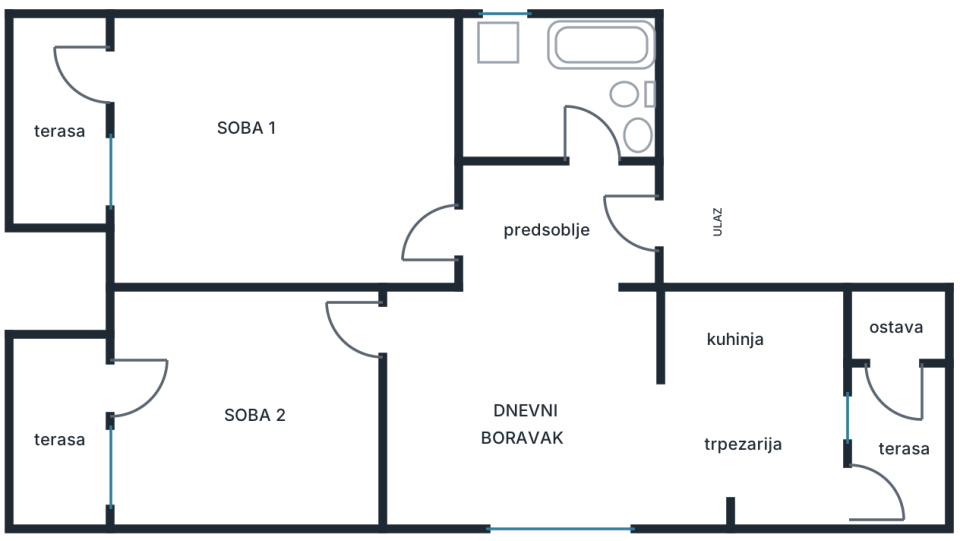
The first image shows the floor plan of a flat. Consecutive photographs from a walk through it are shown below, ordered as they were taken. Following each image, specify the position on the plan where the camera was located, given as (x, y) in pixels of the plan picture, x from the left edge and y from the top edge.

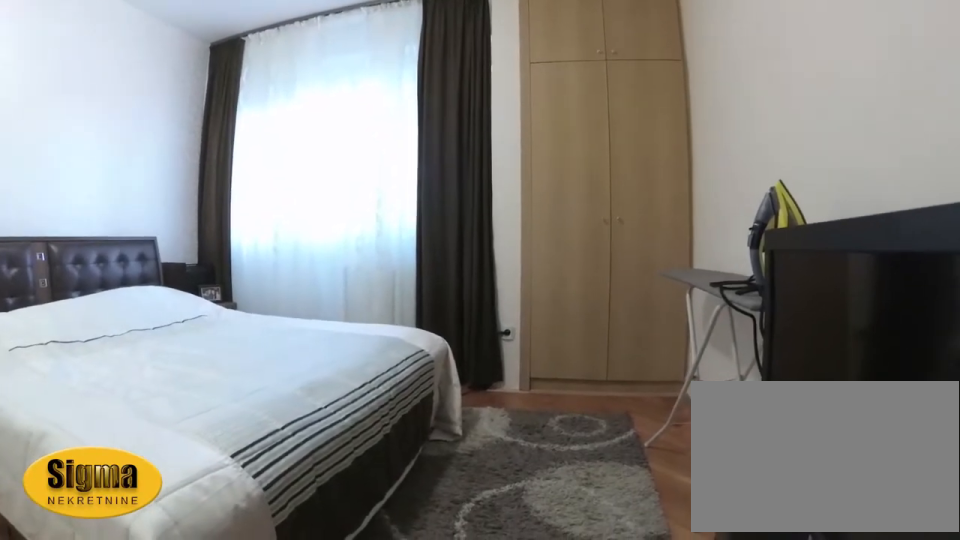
(358, 352)
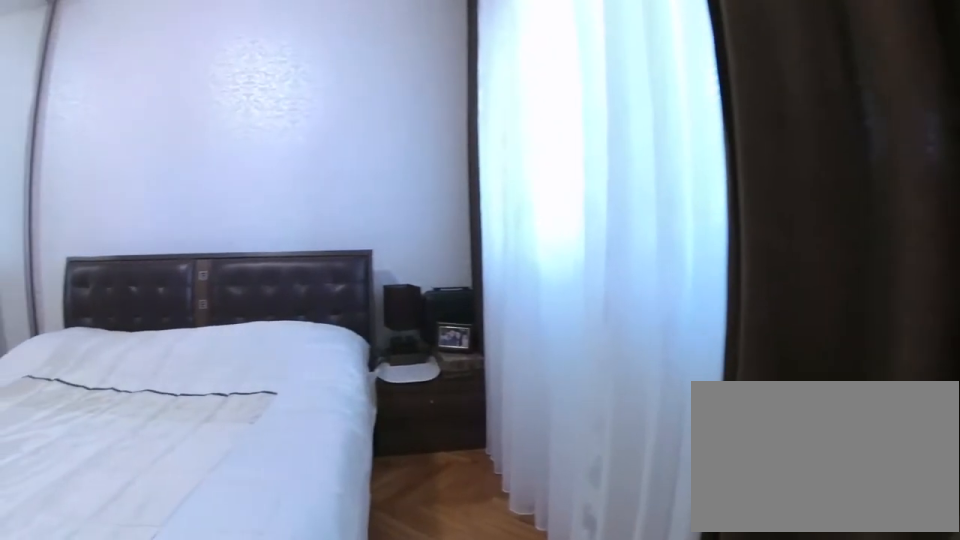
(165, 371)
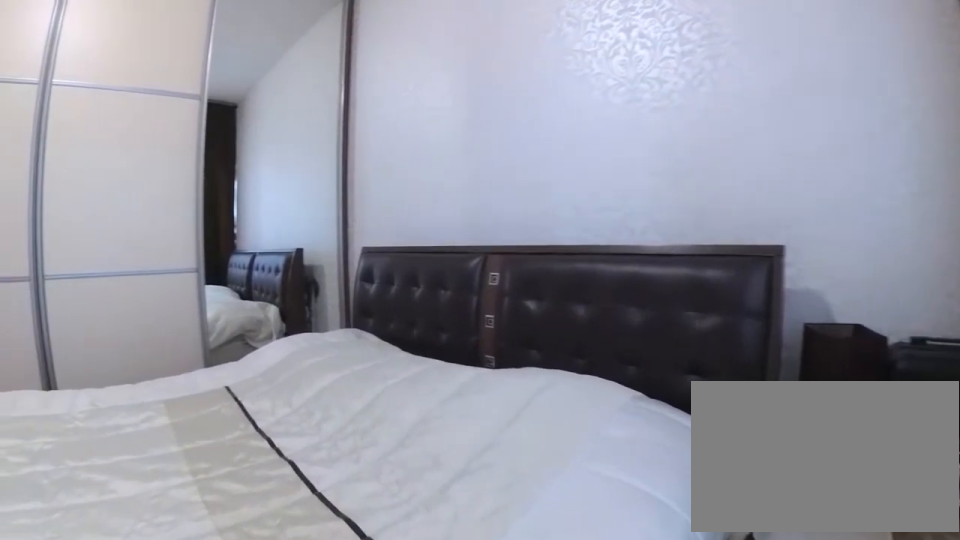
(145, 423)
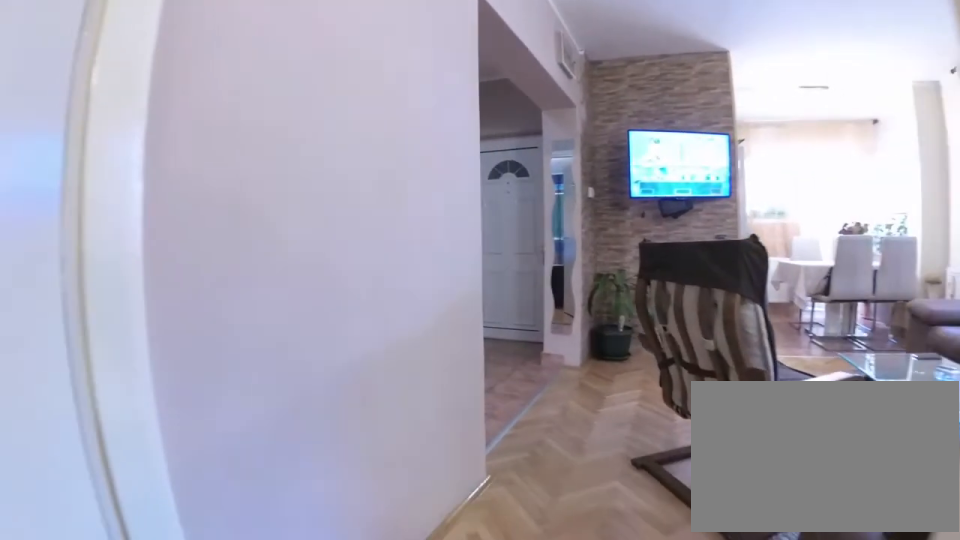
(328, 343)
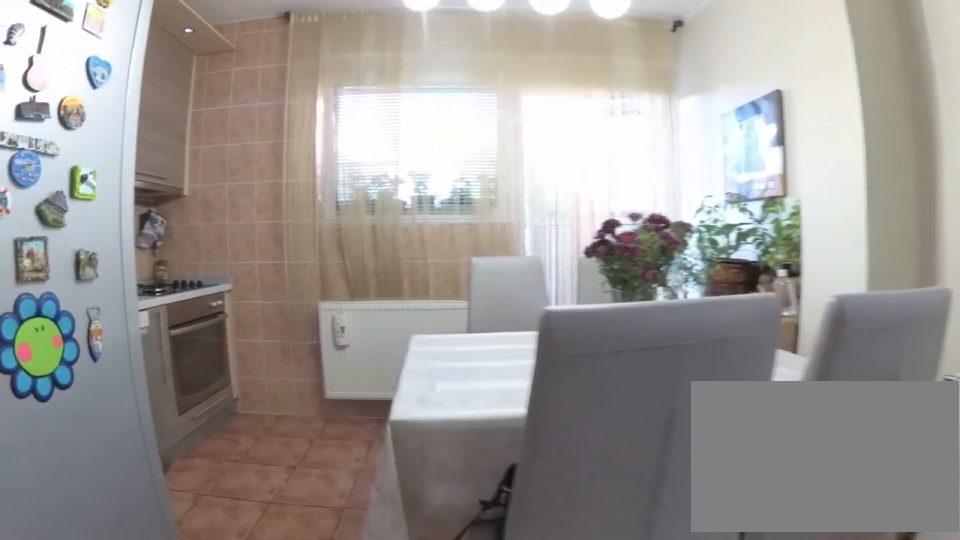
(603, 441)
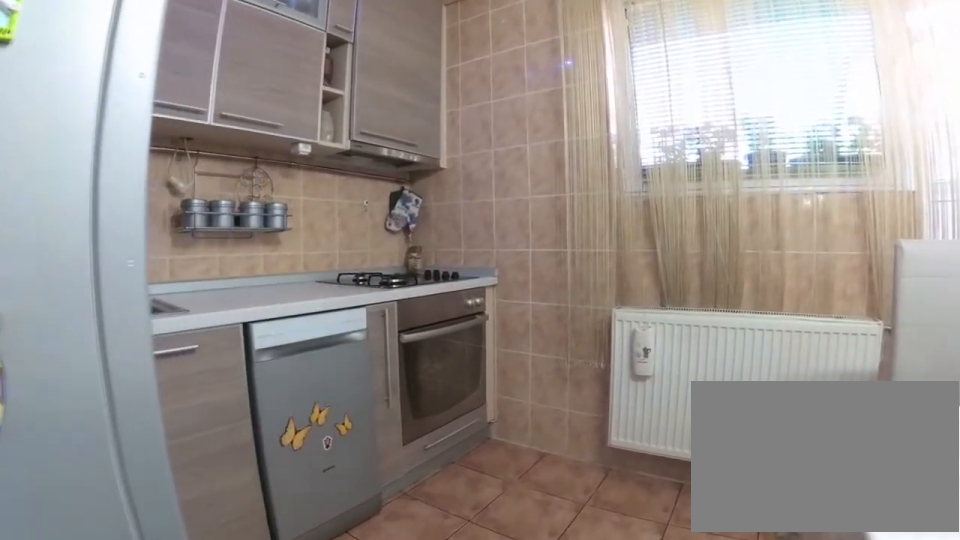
(652, 454)
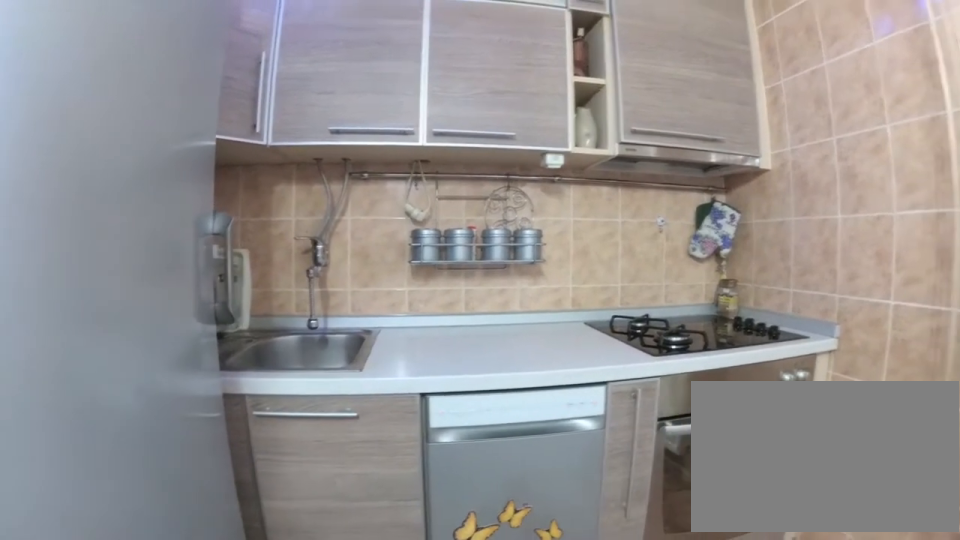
(746, 448)
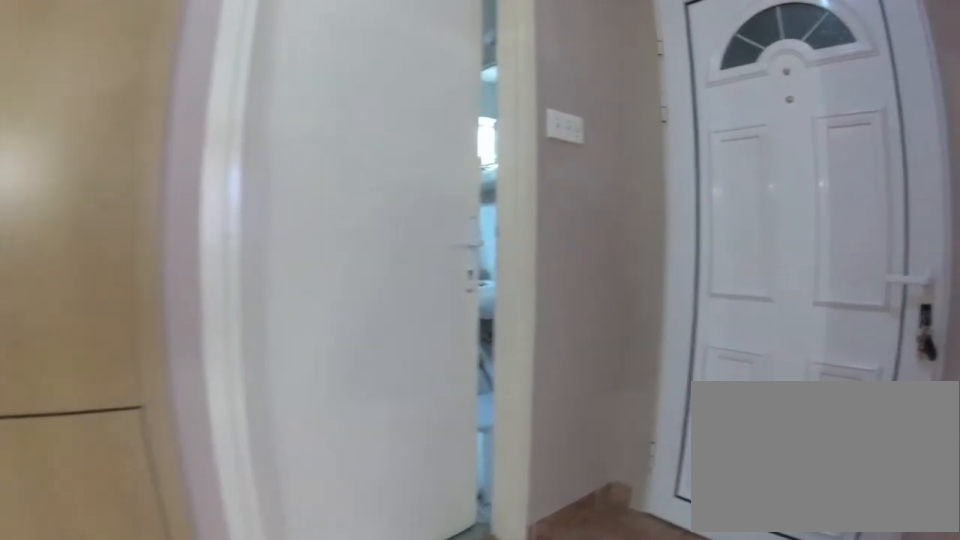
(601, 292)
